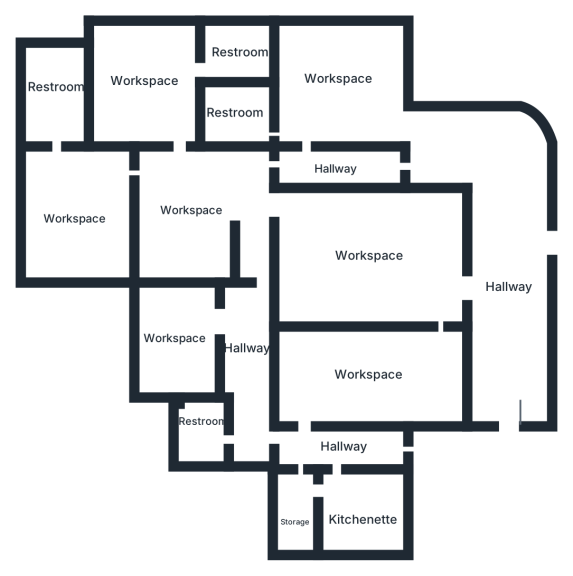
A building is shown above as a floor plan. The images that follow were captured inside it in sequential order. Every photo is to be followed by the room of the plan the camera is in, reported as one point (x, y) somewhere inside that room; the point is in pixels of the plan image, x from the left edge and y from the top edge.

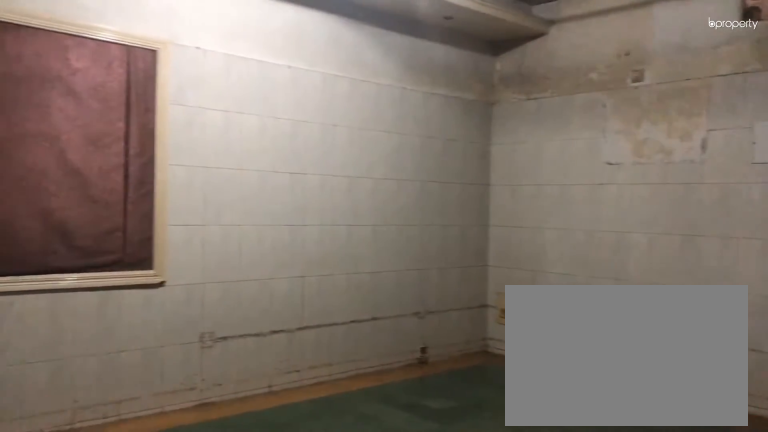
(76, 210)
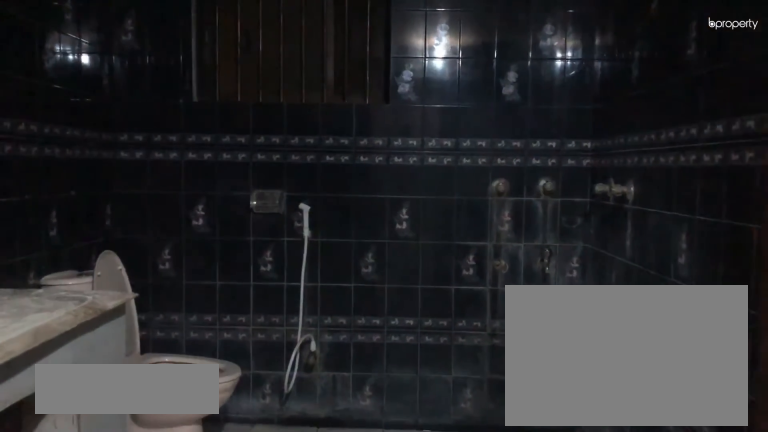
(53, 91)
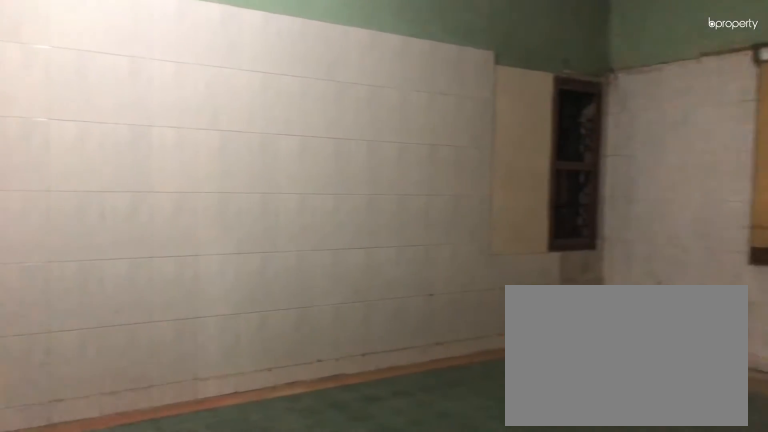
(149, 85)
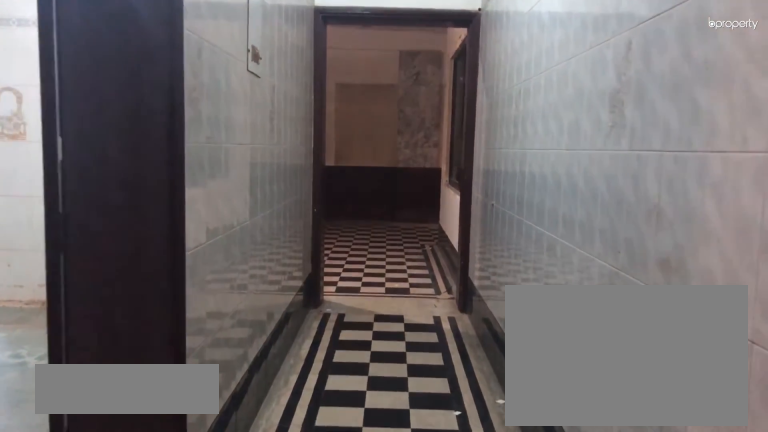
(328, 167)
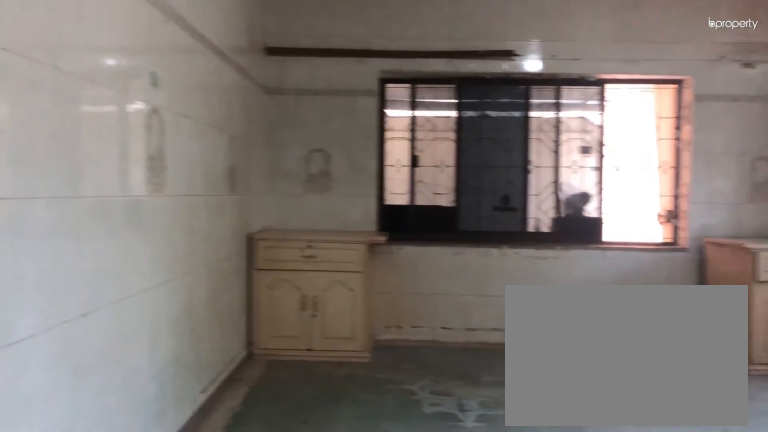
(334, 84)
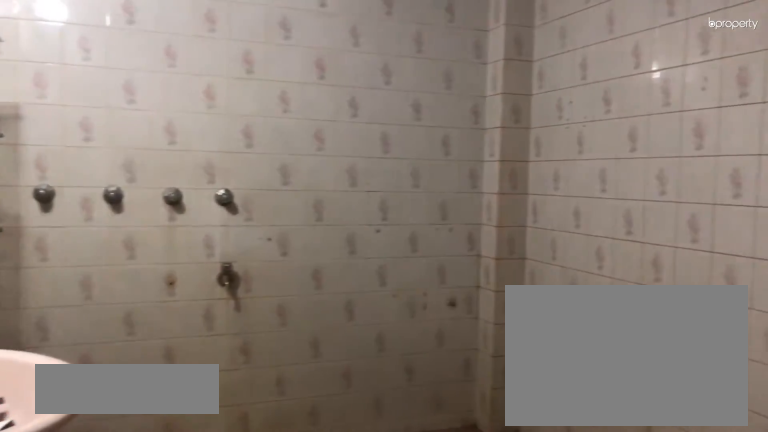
(236, 114)
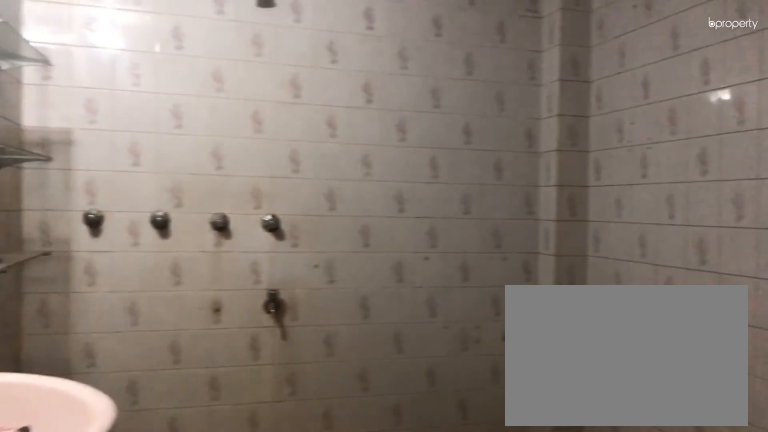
(236, 114)
